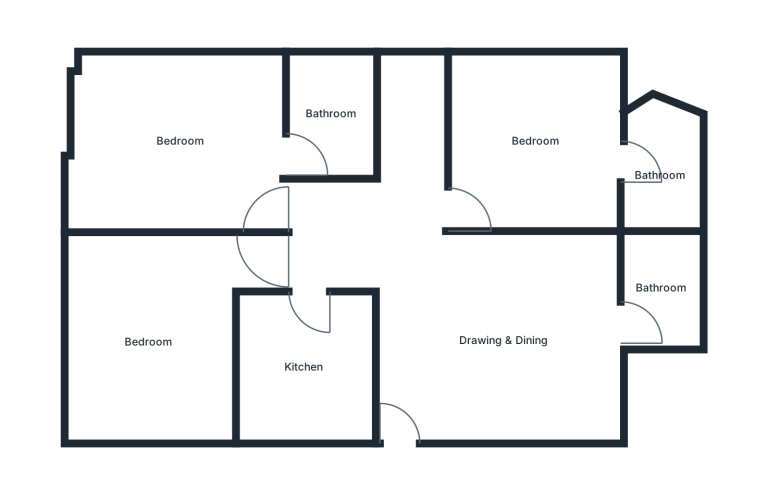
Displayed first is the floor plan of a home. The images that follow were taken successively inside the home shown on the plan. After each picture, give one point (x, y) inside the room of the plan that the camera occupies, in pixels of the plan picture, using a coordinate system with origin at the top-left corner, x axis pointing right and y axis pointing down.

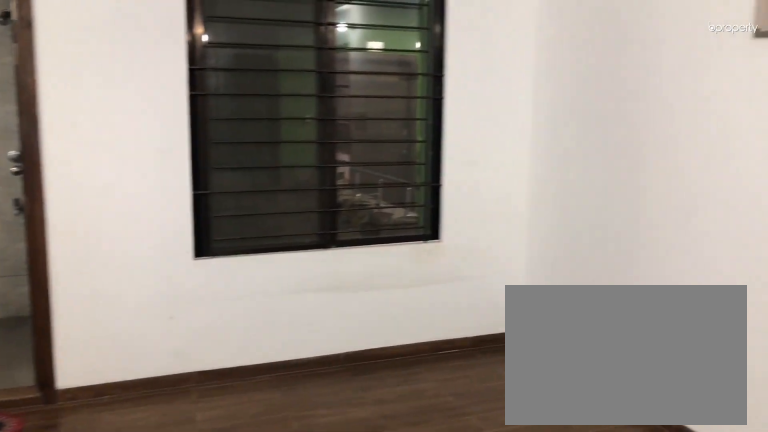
(502, 342)
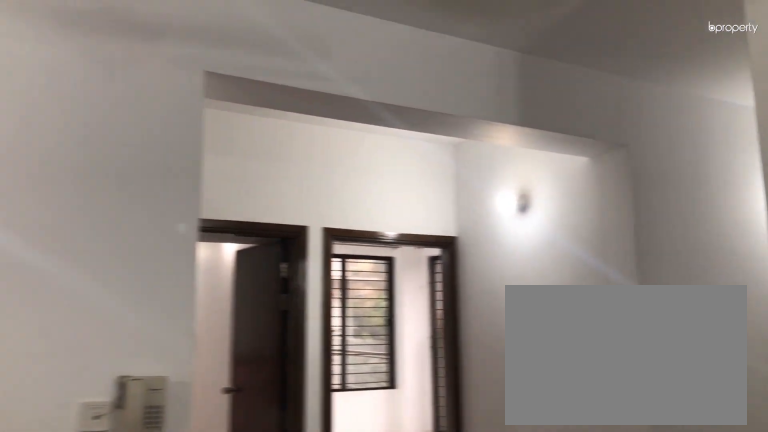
(502, 342)
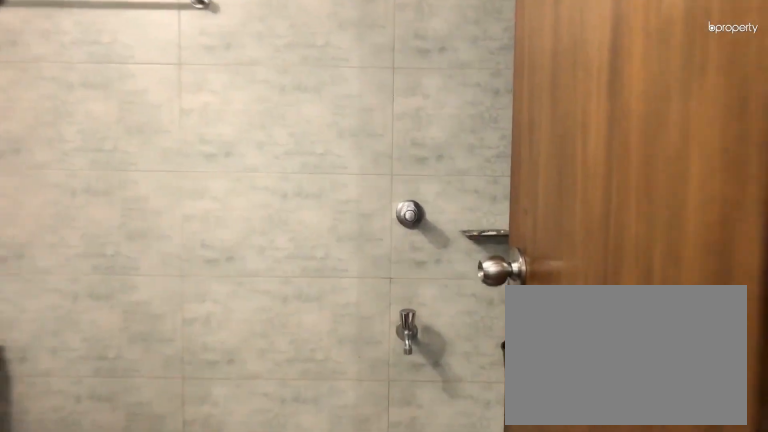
(661, 289)
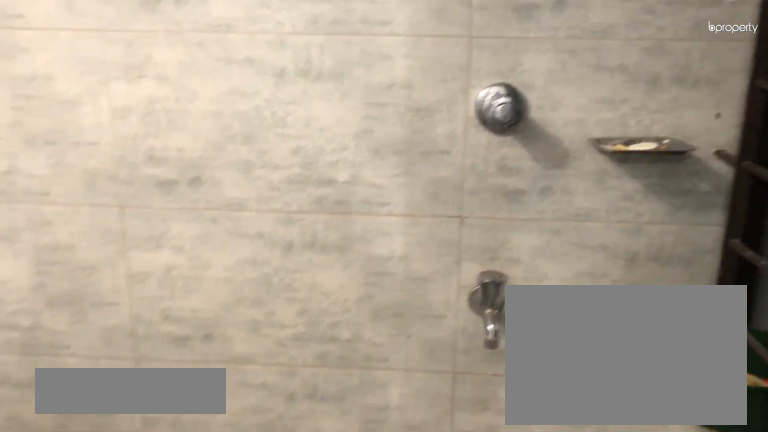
(661, 289)
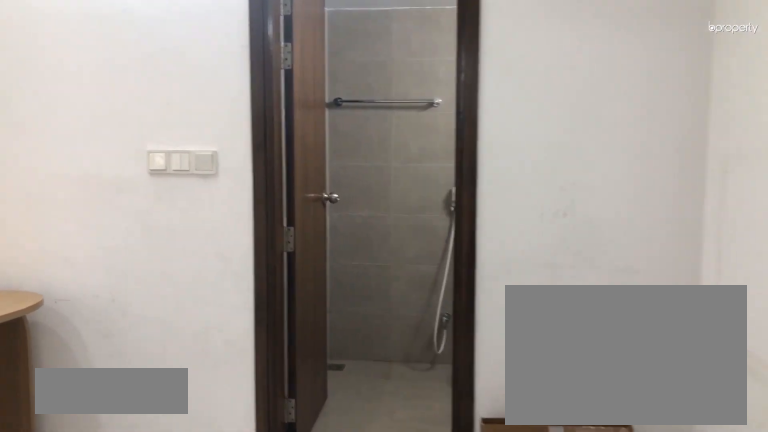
(535, 141)
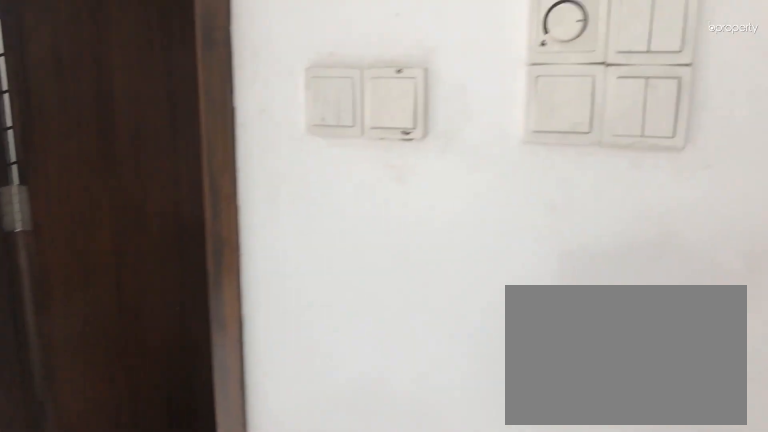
(179, 141)
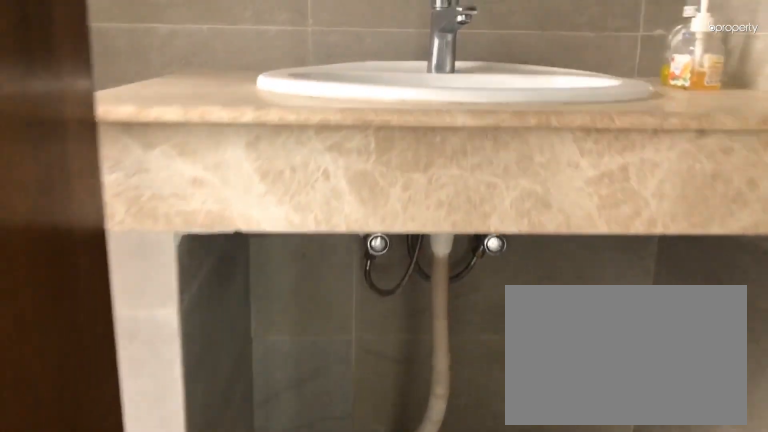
(332, 114)
